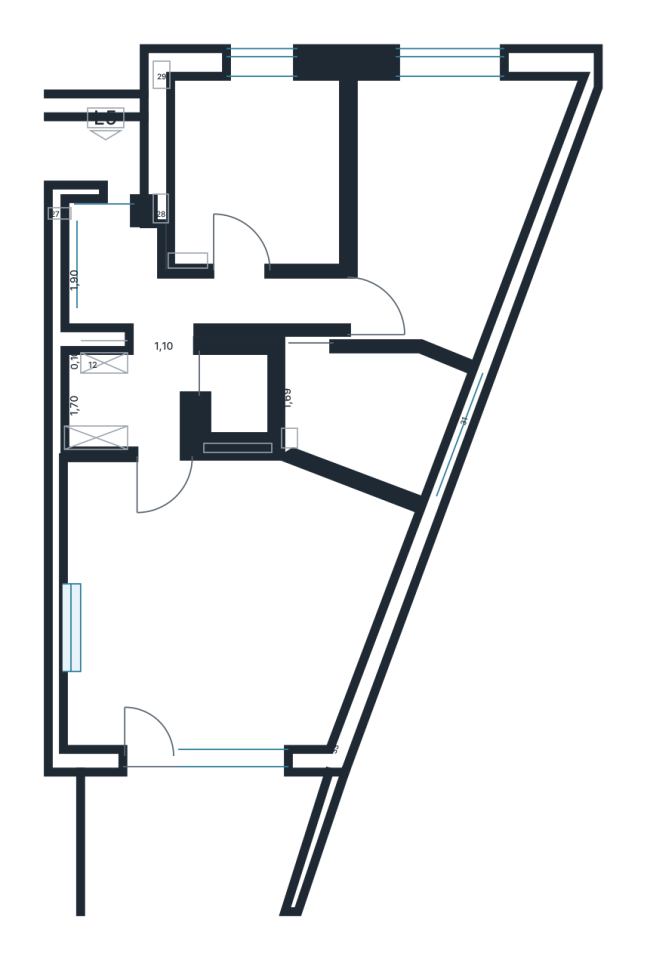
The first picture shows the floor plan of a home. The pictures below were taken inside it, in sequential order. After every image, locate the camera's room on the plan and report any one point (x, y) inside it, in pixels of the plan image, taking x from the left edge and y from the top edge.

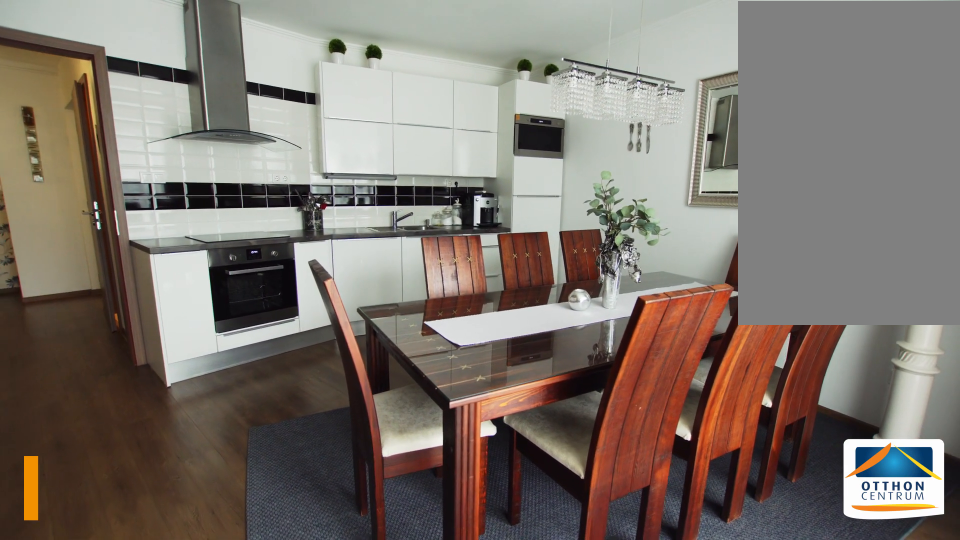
(225, 605)
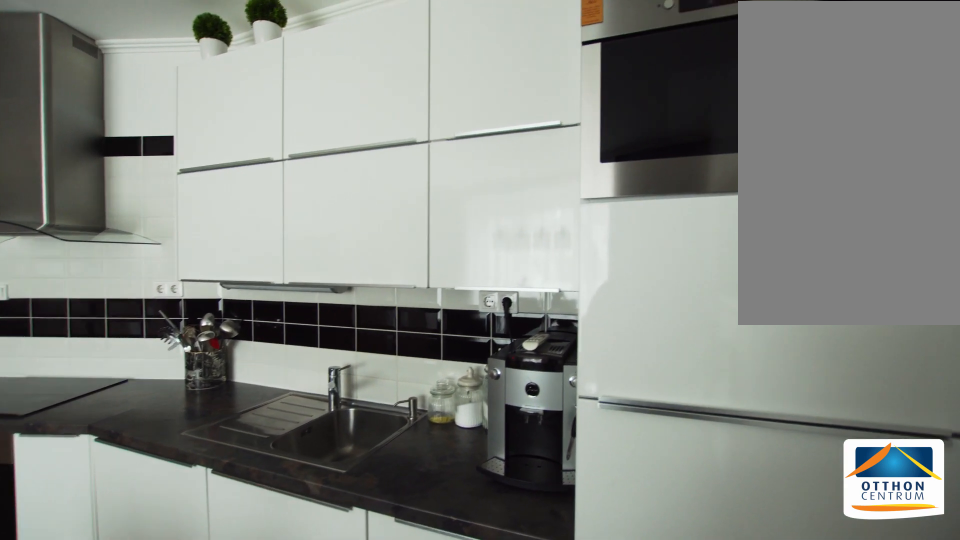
(225, 605)
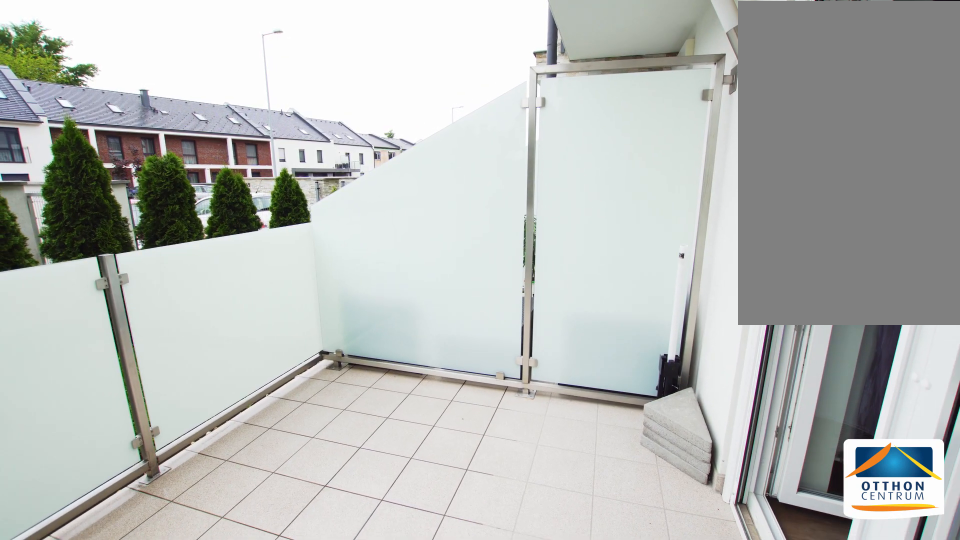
(225, 845)
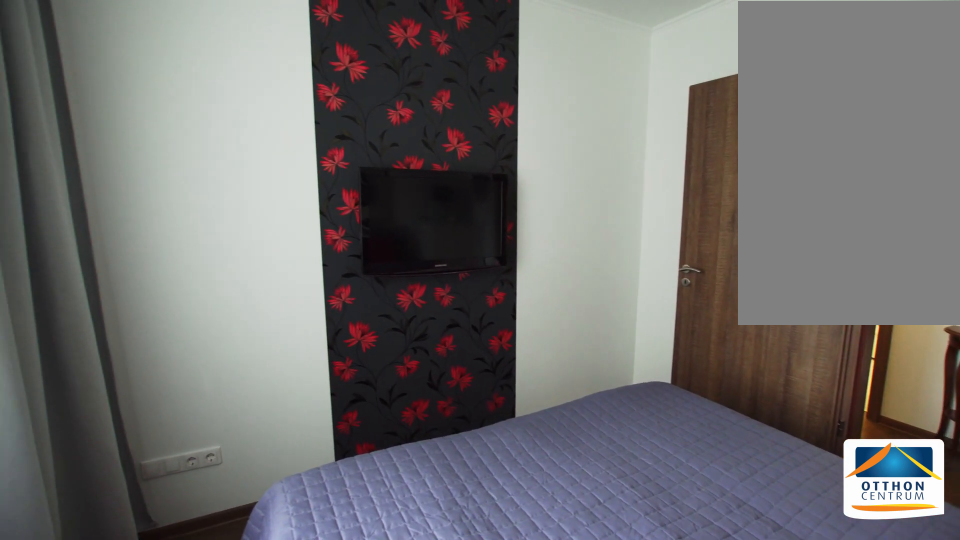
(255, 177)
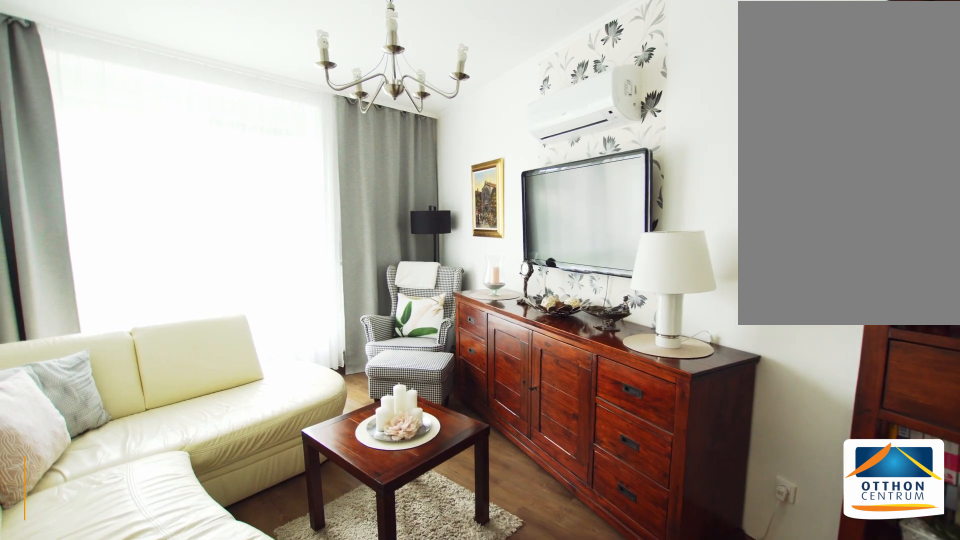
(364, 208)
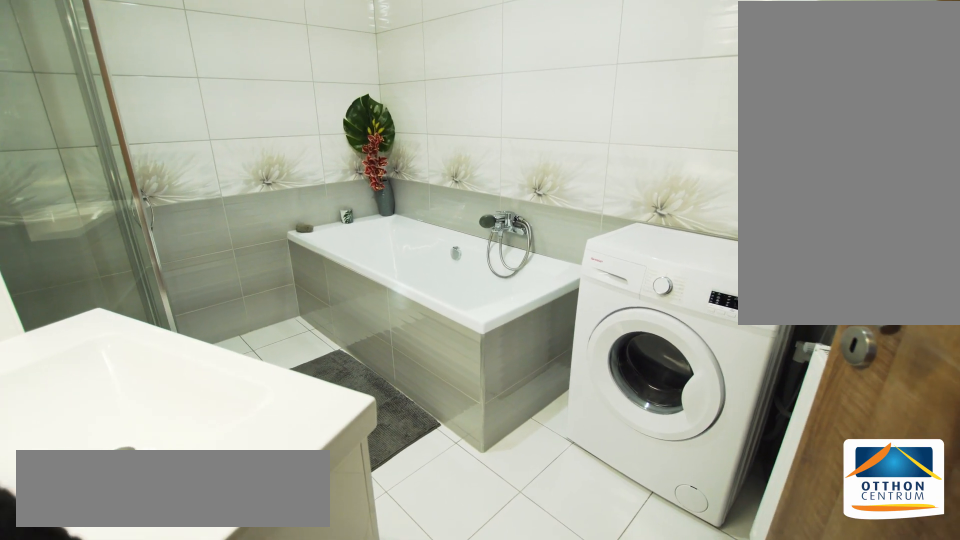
(386, 410)
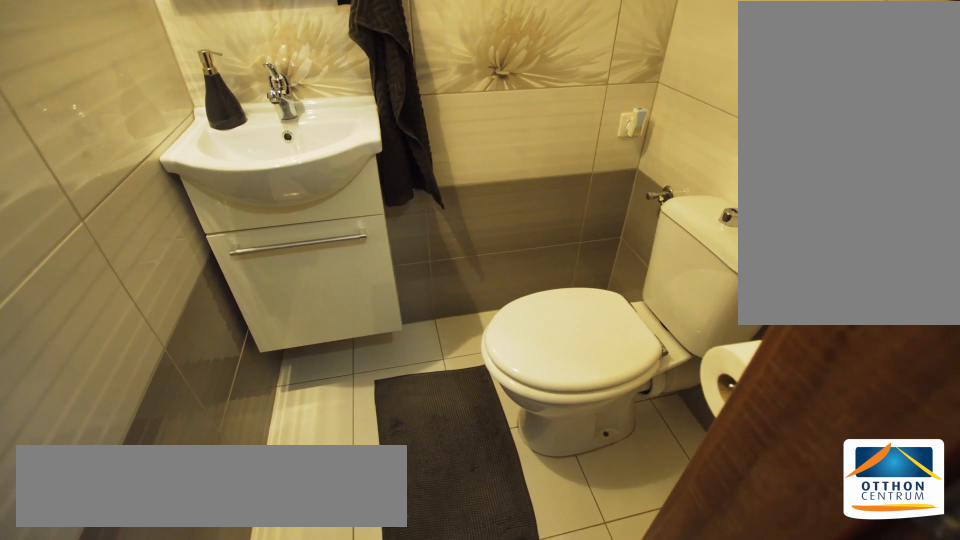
(235, 389)
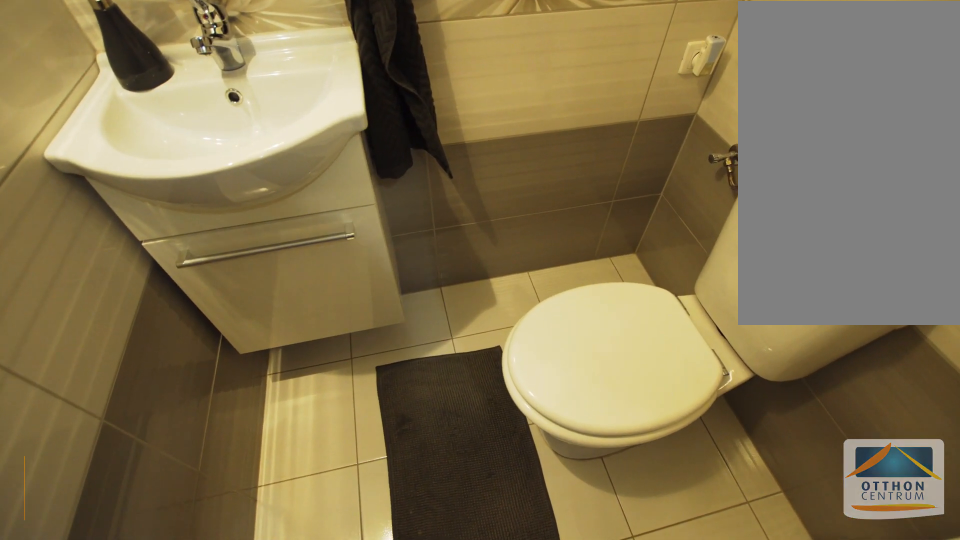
(235, 389)
